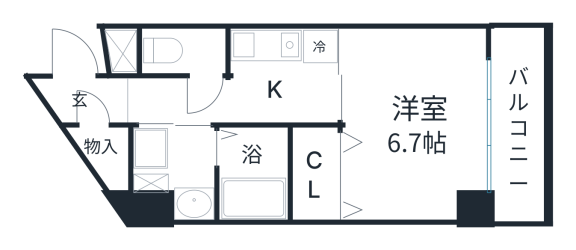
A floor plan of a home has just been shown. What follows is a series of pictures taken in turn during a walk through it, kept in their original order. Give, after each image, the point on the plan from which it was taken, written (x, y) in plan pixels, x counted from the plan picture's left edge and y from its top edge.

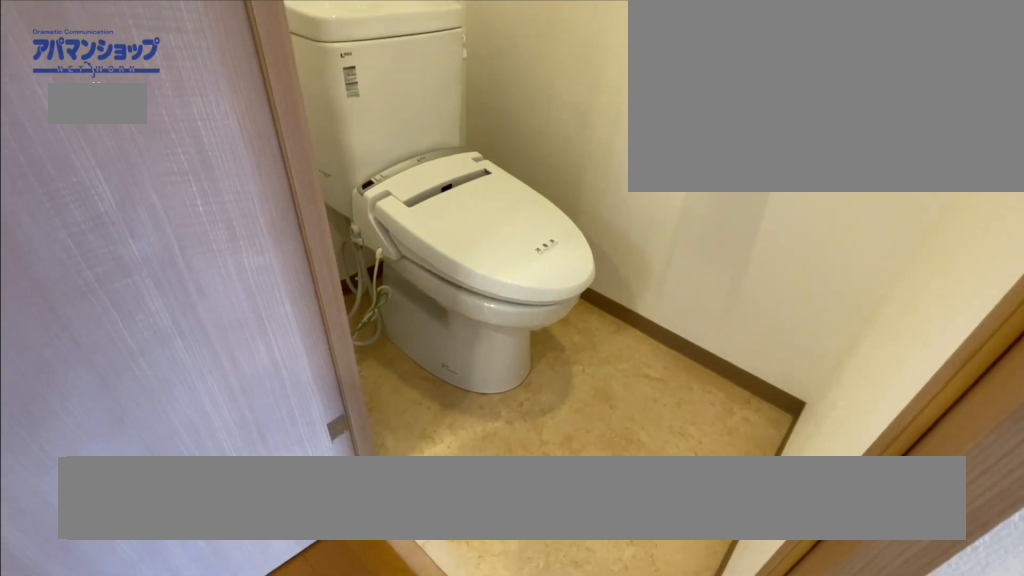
(228, 86)
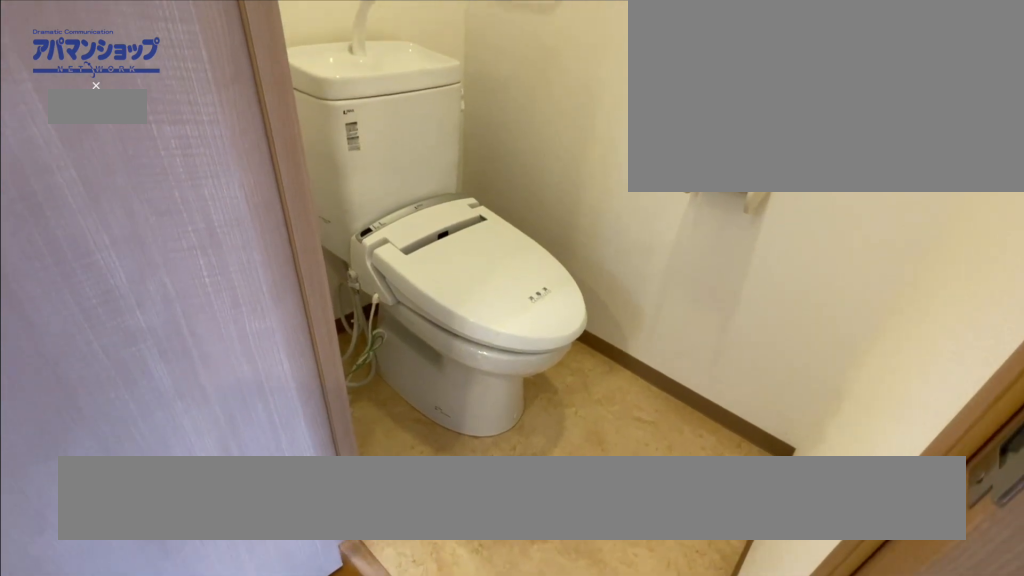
(228, 86)
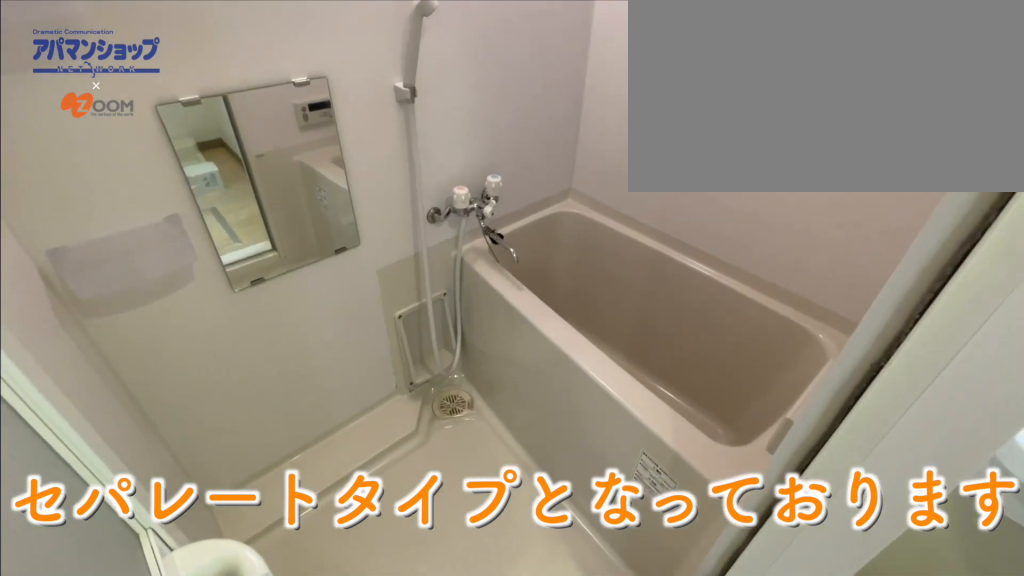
(198, 122)
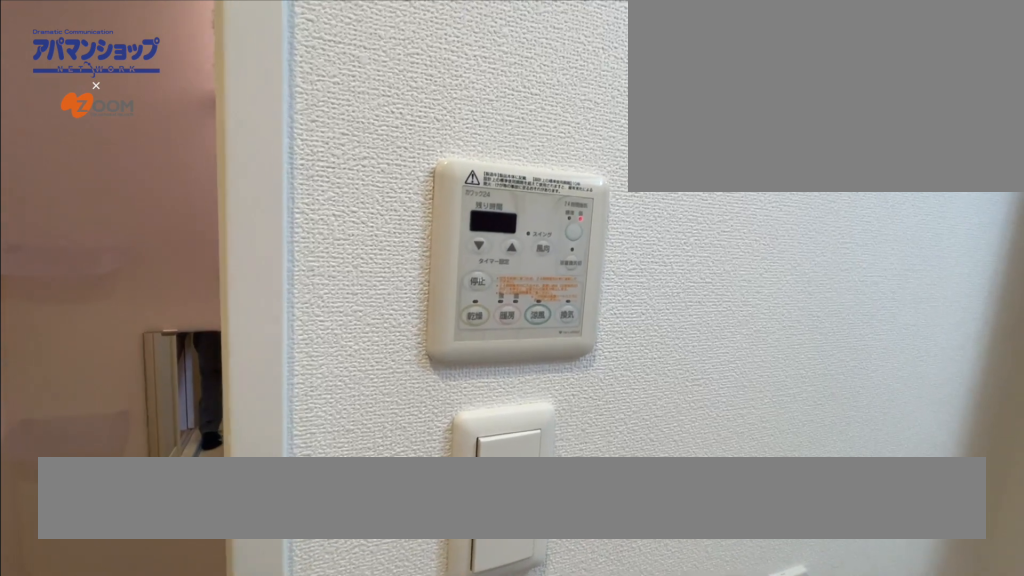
(198, 122)
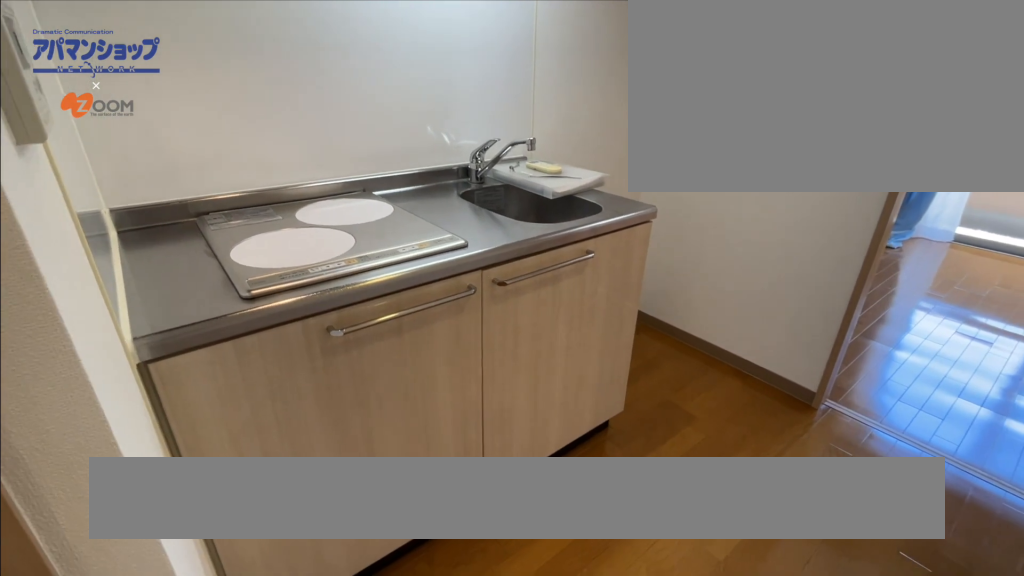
(231, 98)
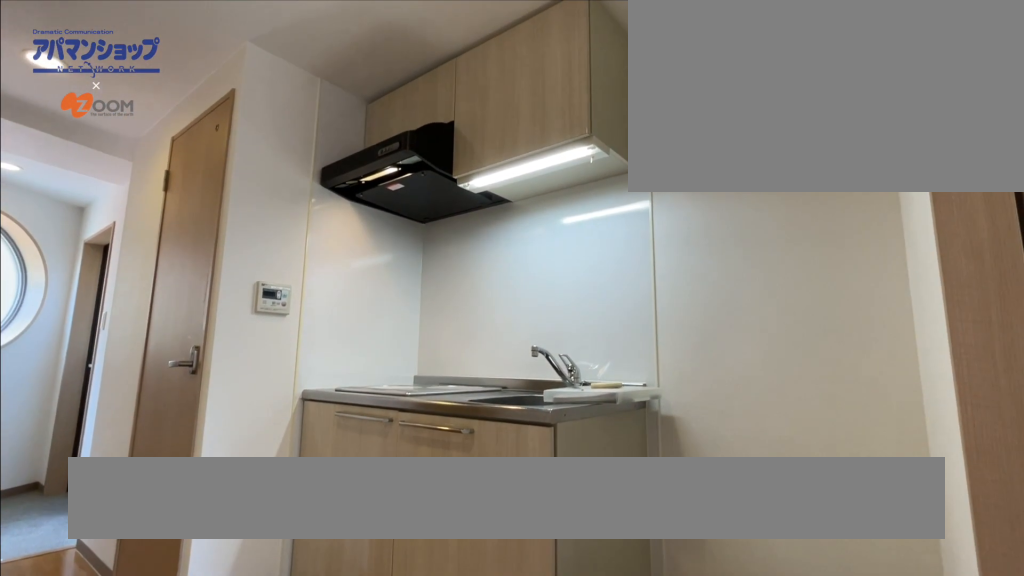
(359, 104)
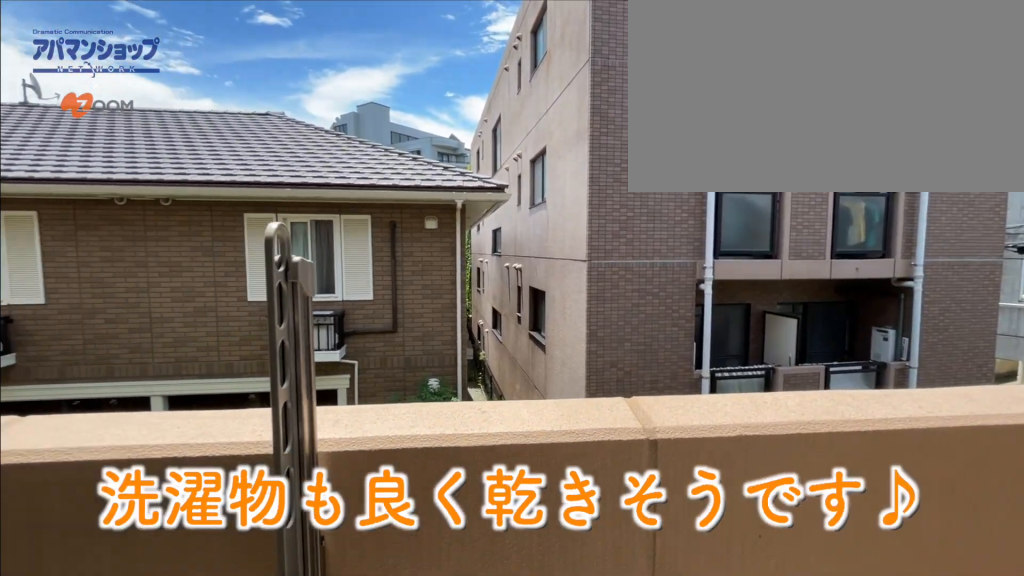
(474, 136)
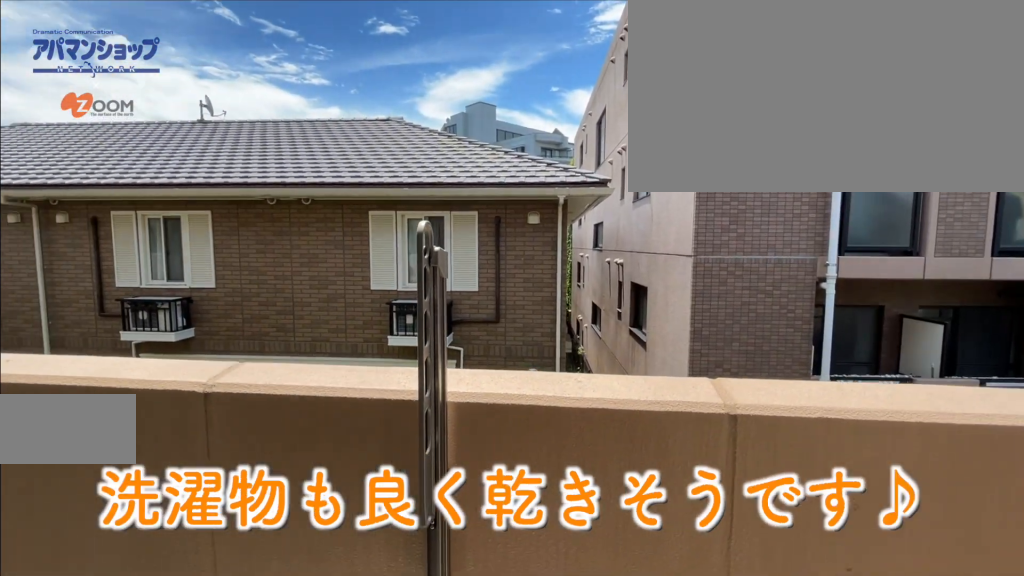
(474, 137)
